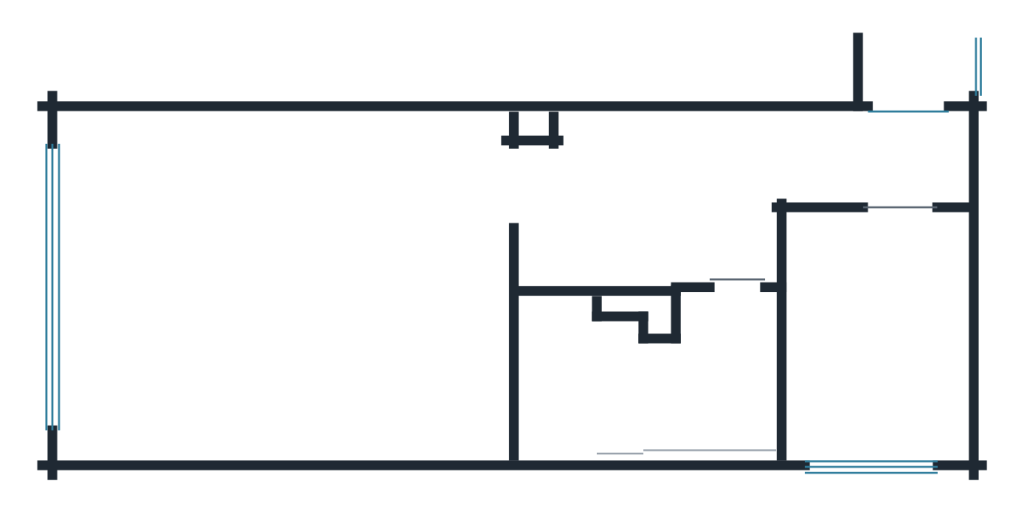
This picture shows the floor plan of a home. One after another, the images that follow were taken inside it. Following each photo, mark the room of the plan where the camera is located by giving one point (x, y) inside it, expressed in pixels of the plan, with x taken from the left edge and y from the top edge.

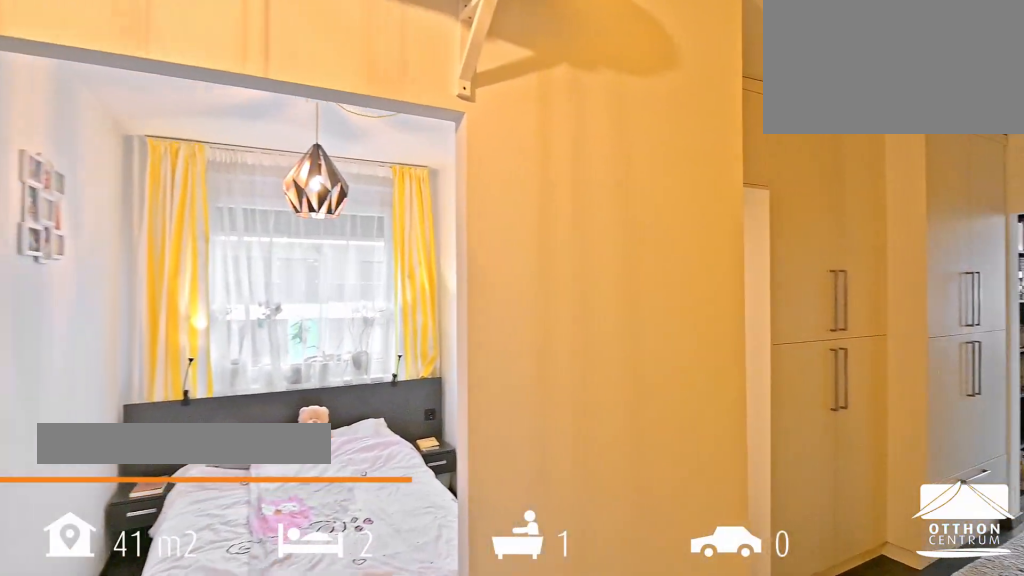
(643, 192)
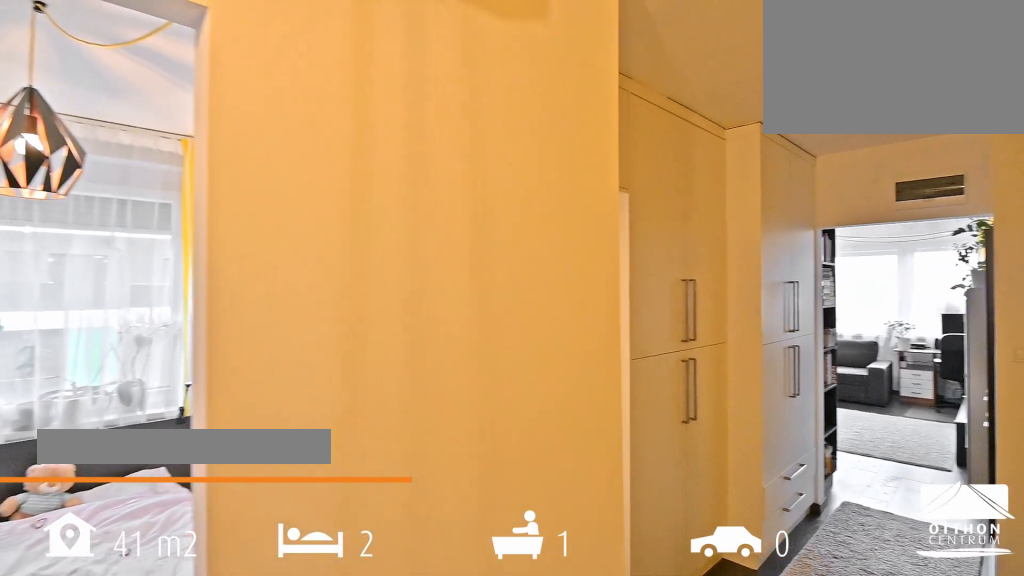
(644, 192)
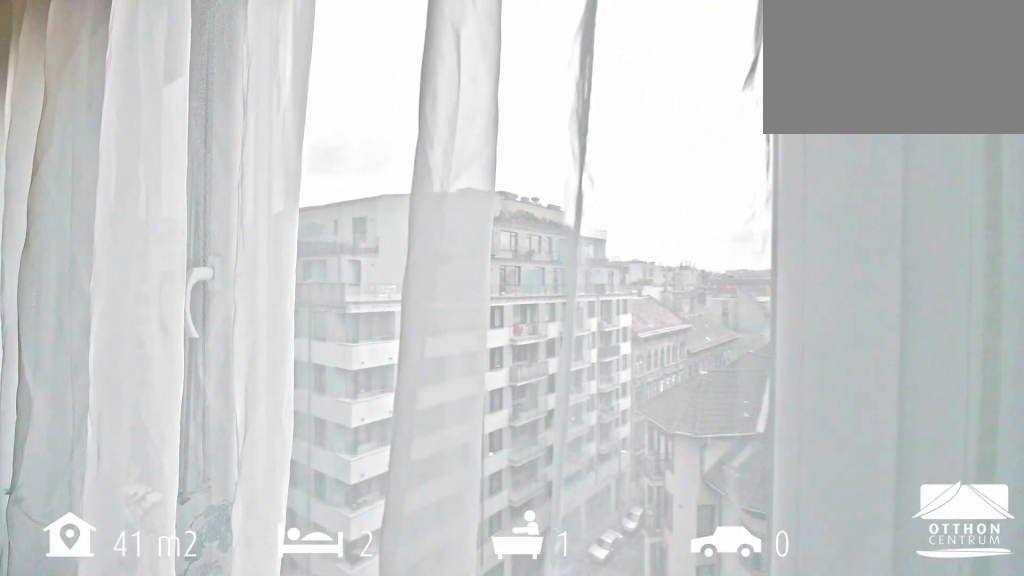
(273, 291)
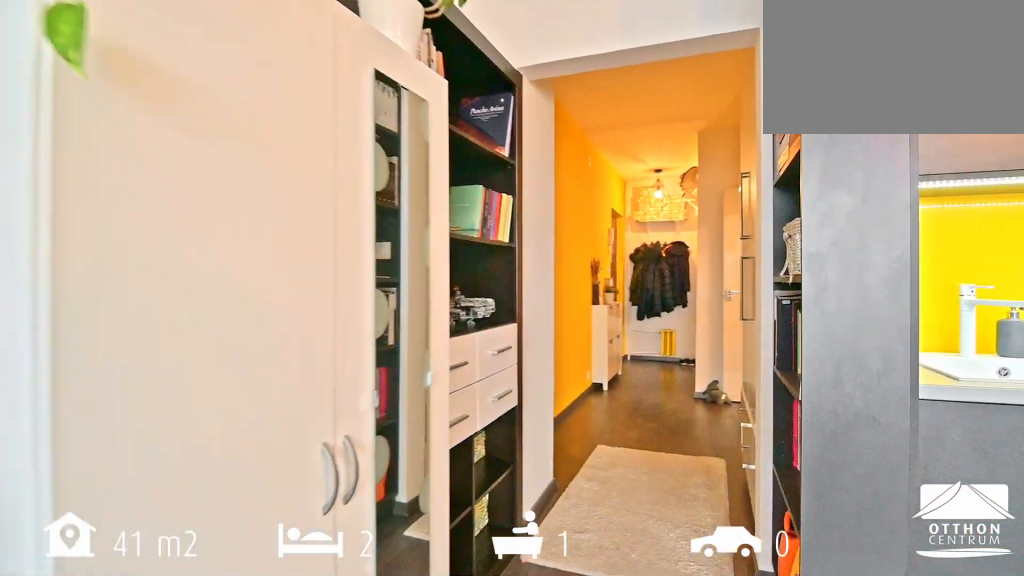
(274, 292)
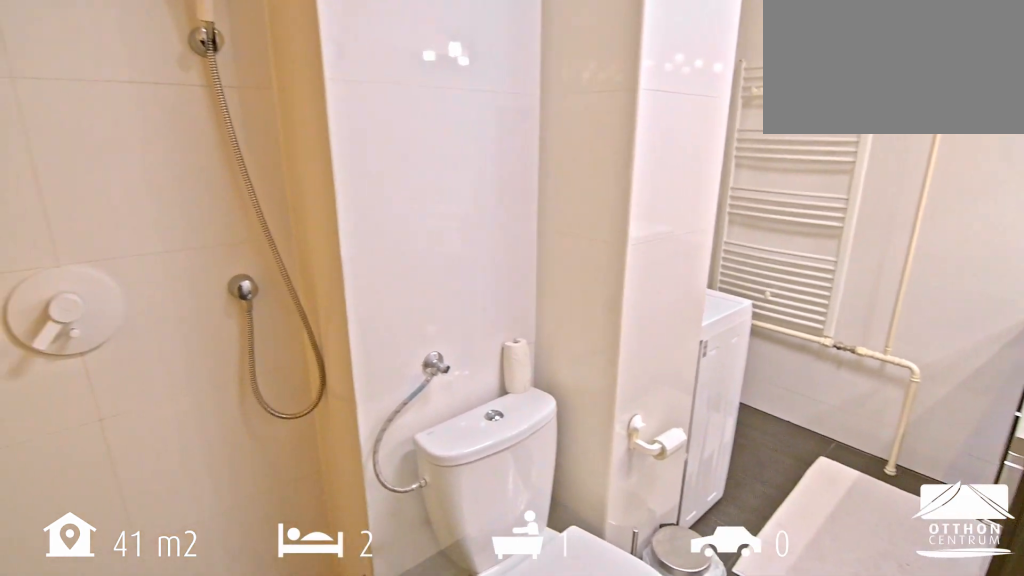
(643, 377)
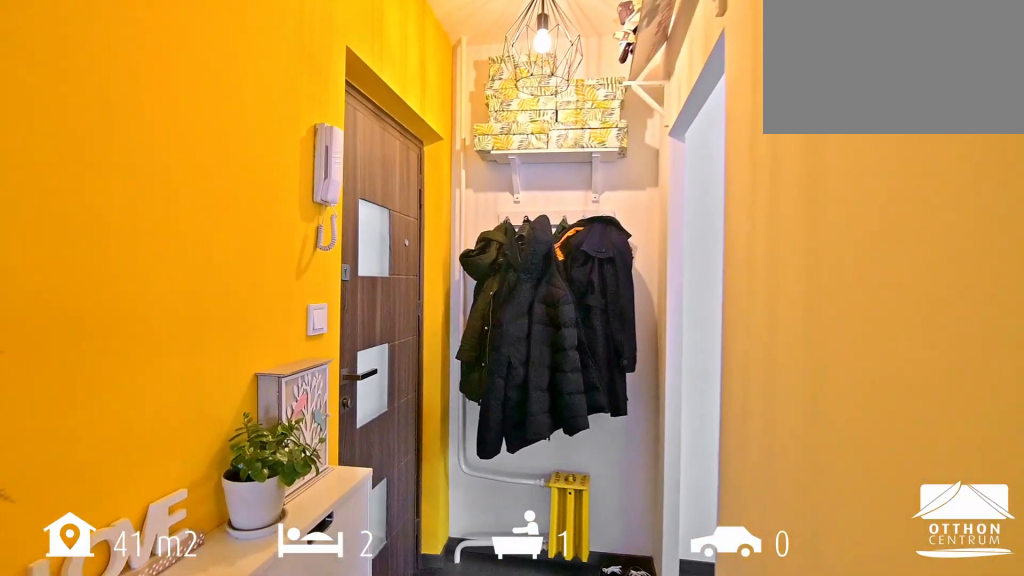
(842, 164)
